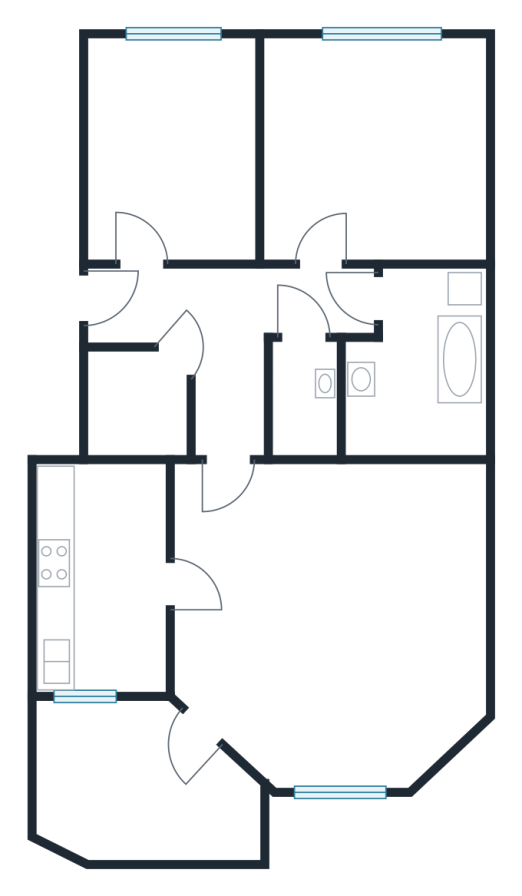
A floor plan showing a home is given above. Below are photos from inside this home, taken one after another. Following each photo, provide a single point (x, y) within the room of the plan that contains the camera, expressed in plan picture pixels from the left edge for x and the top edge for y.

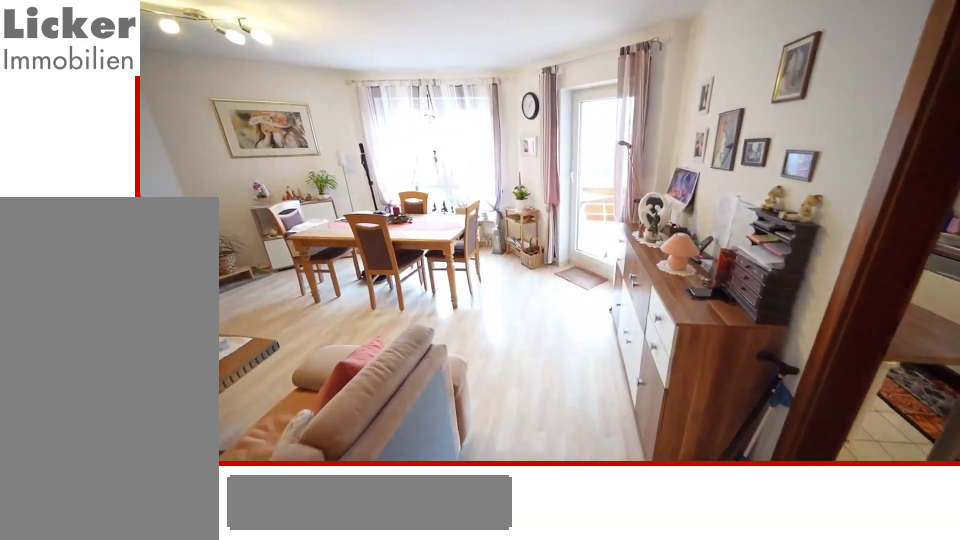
(327, 634)
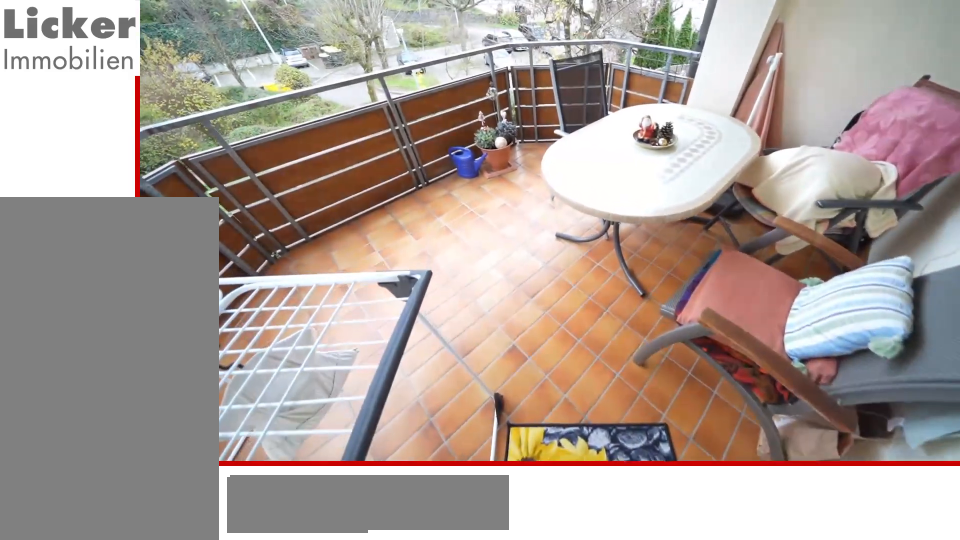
(154, 789)
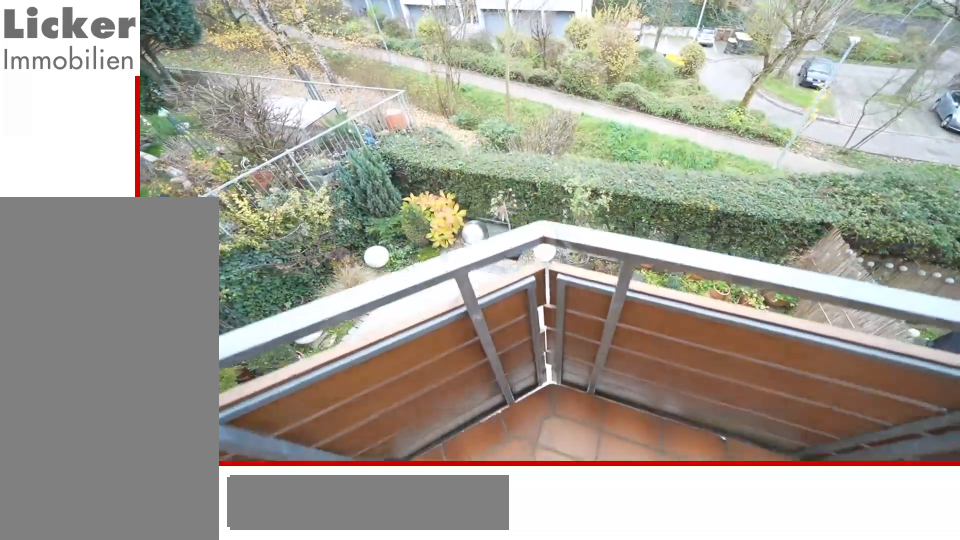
(154, 789)
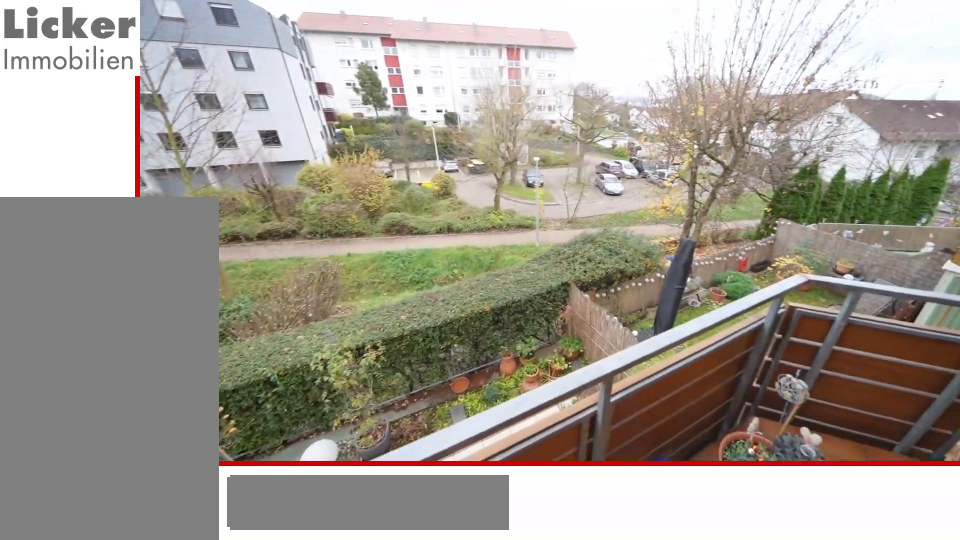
(154, 789)
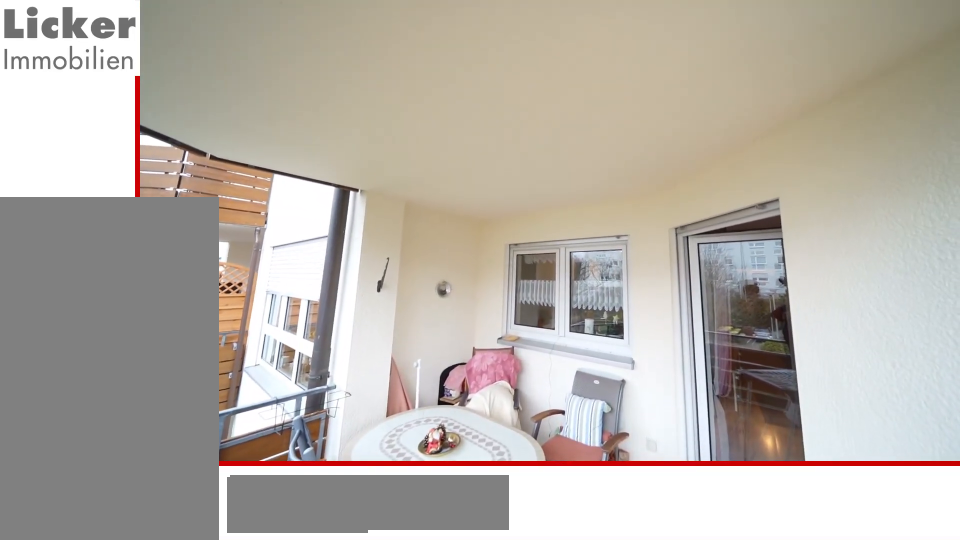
(154, 789)
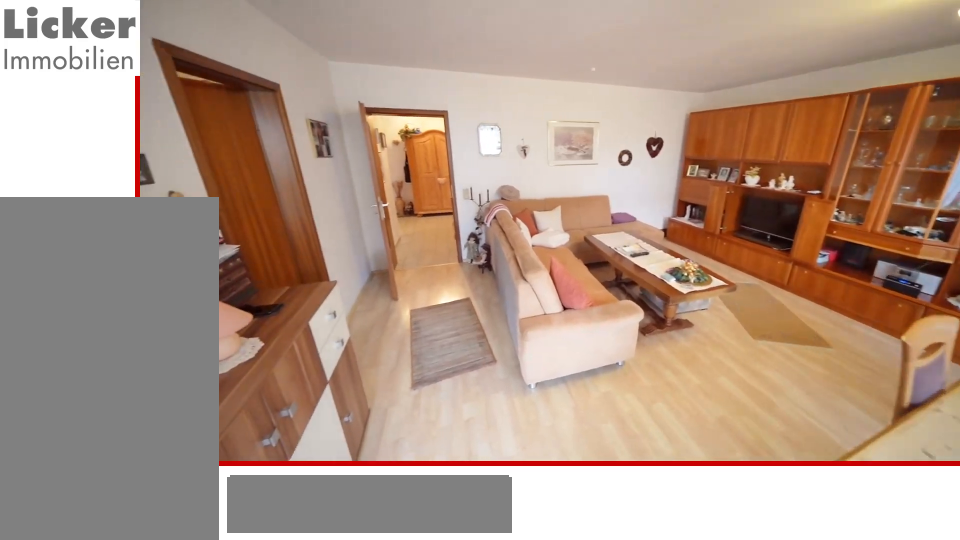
(327, 636)
